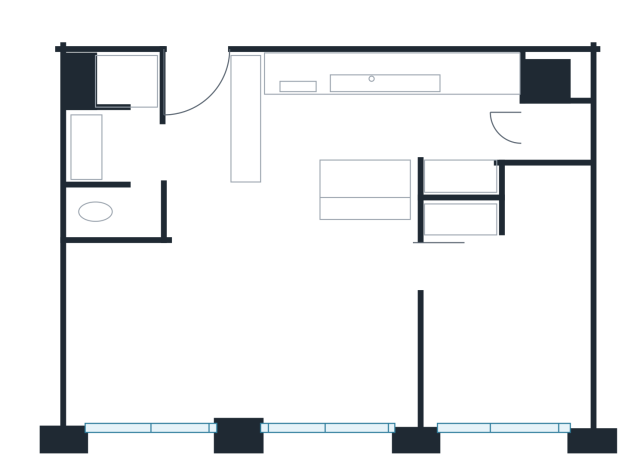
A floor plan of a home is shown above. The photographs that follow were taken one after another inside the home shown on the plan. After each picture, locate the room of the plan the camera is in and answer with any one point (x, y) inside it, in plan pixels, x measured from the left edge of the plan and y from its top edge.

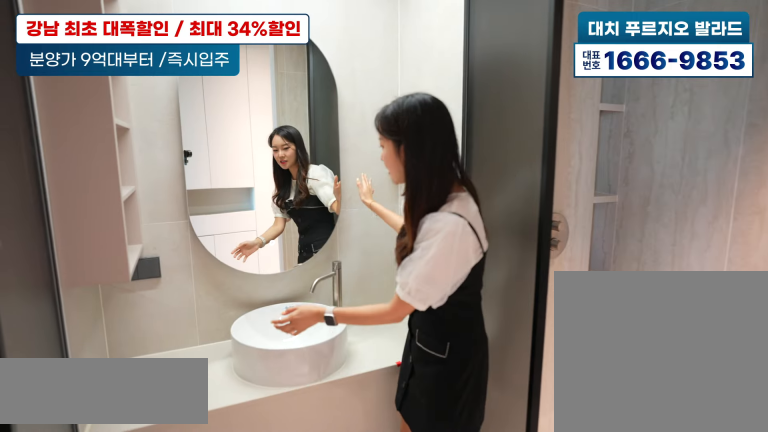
(127, 135)
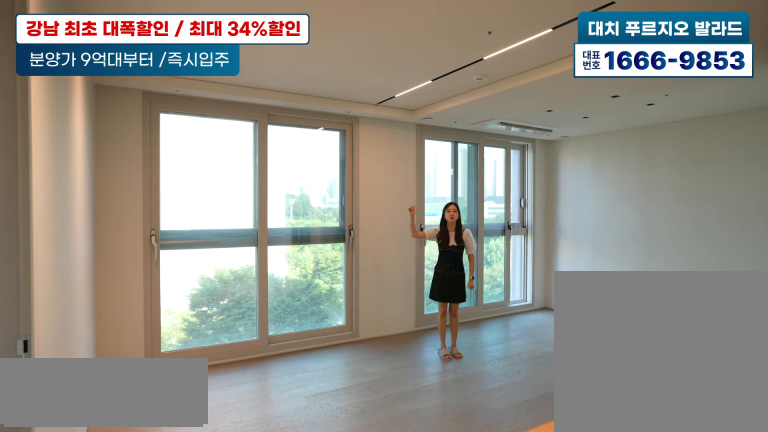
(216, 308)
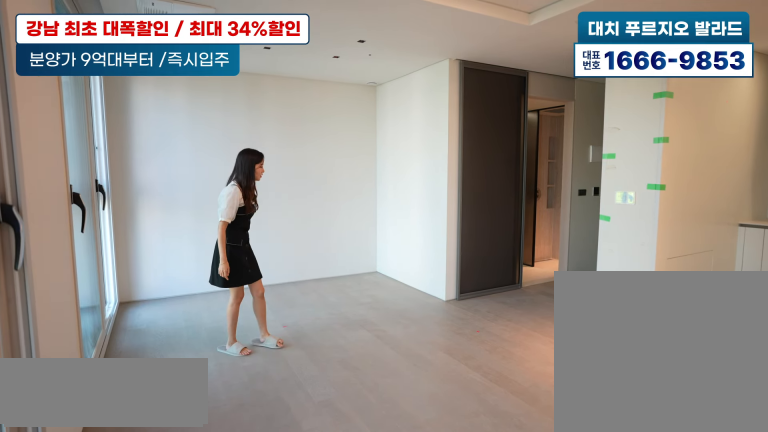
(217, 308)
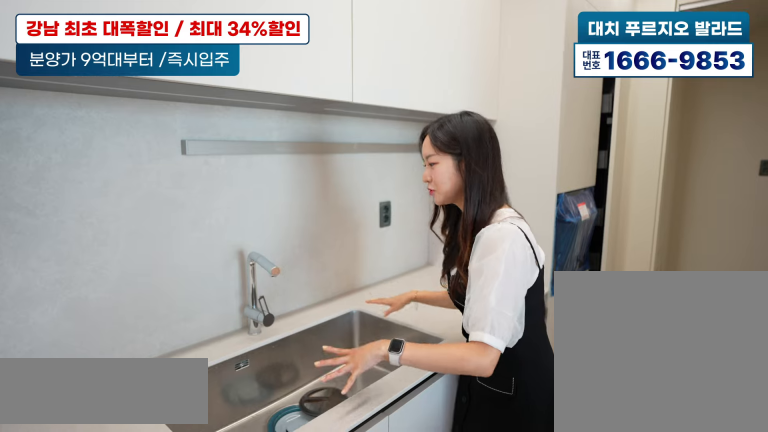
(406, 117)
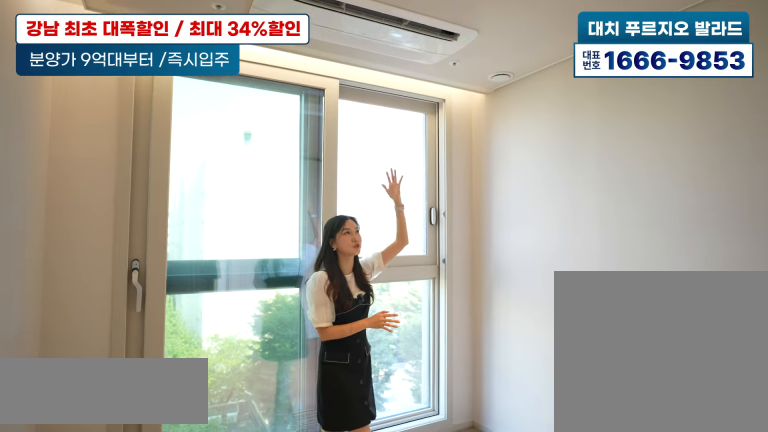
(499, 323)
